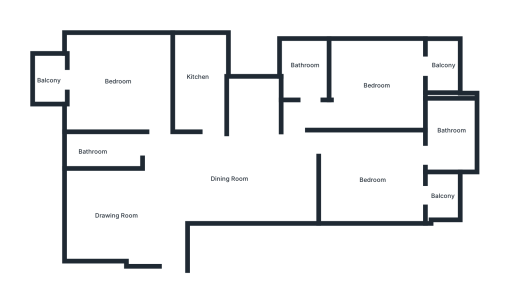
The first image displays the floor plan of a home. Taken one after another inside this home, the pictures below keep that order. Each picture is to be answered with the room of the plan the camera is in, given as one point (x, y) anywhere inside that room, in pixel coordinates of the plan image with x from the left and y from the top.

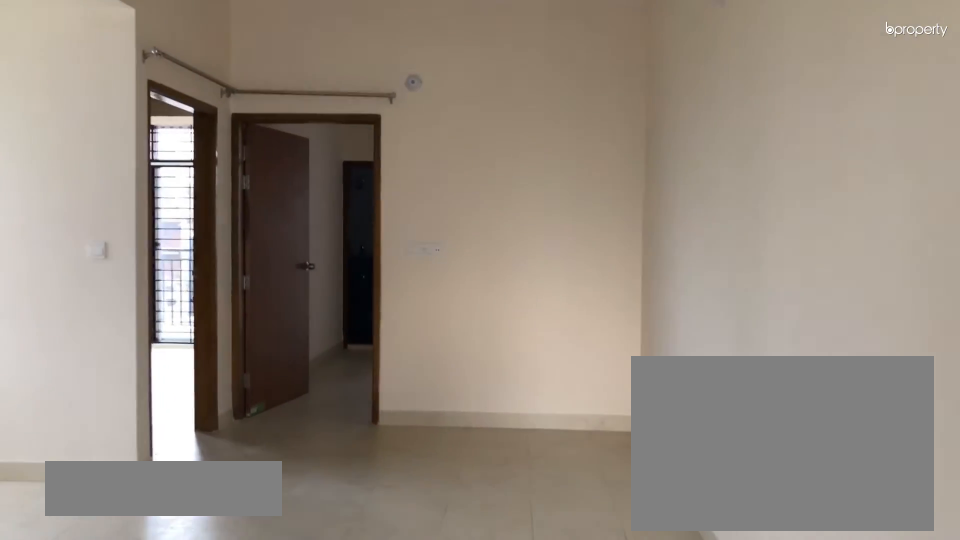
(200, 185)
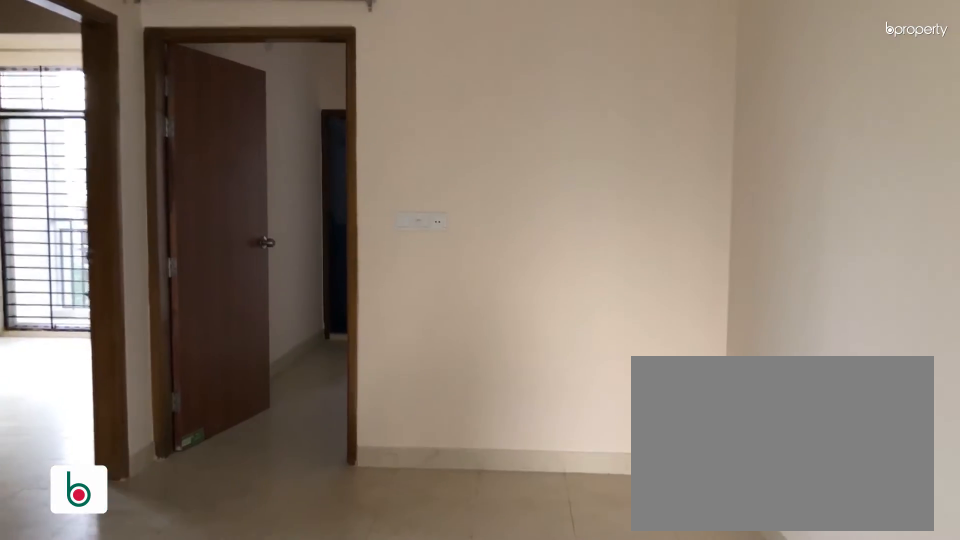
(242, 180)
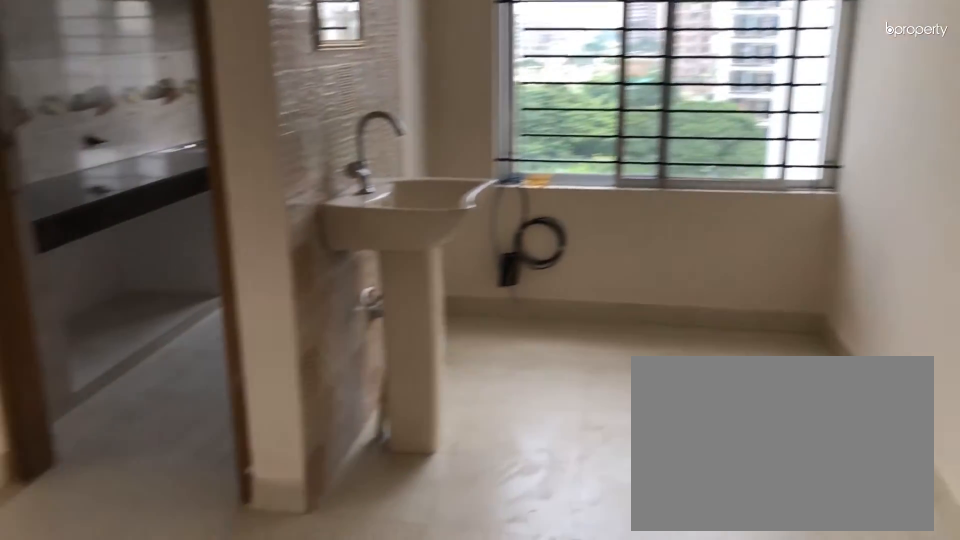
(242, 180)
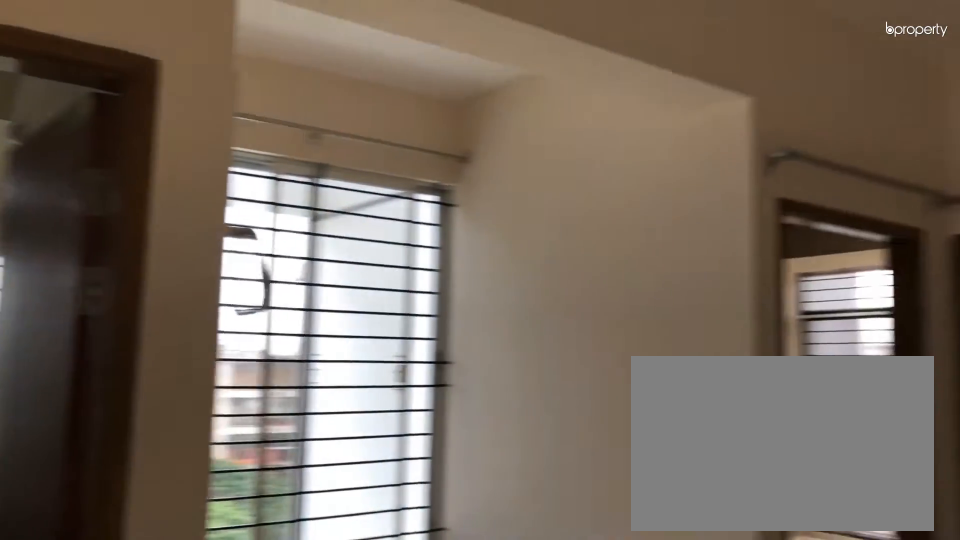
(242, 180)
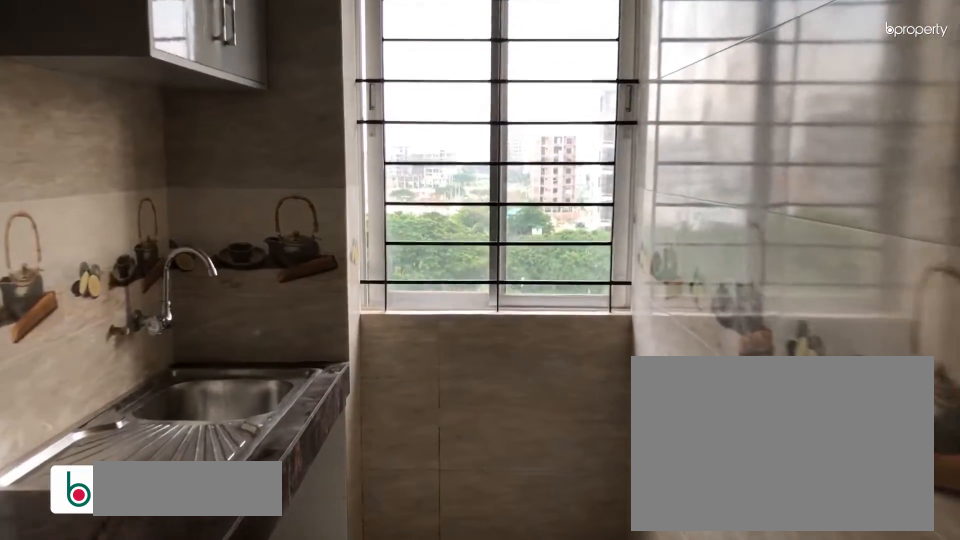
(198, 82)
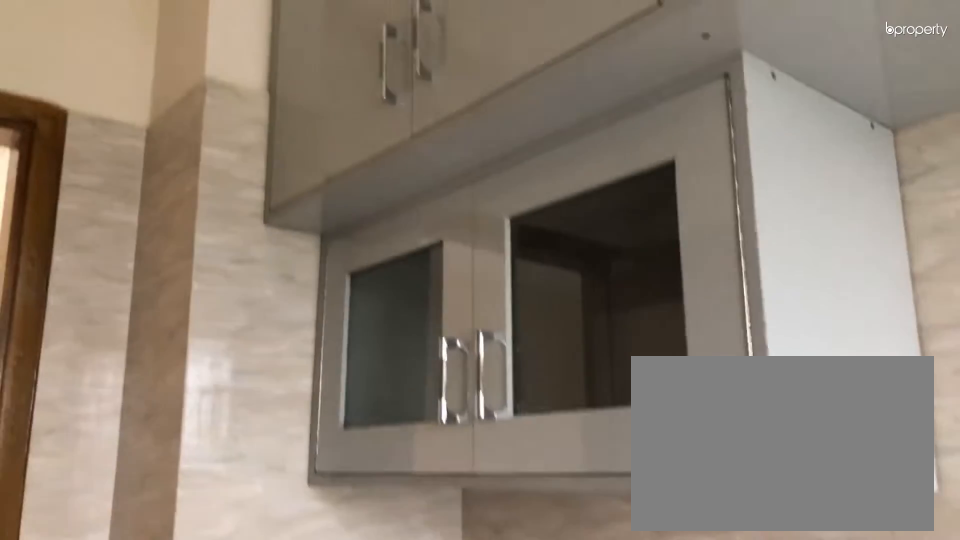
(198, 82)
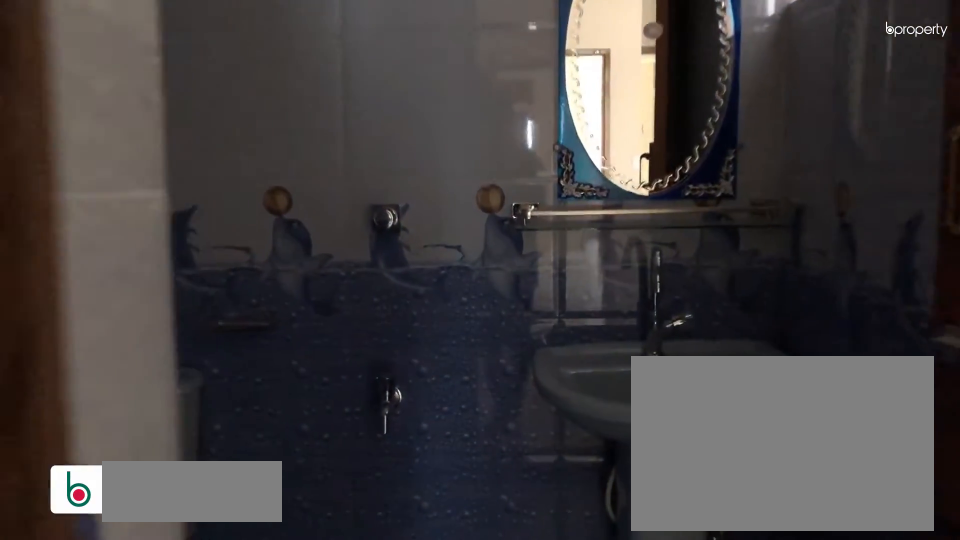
(449, 132)
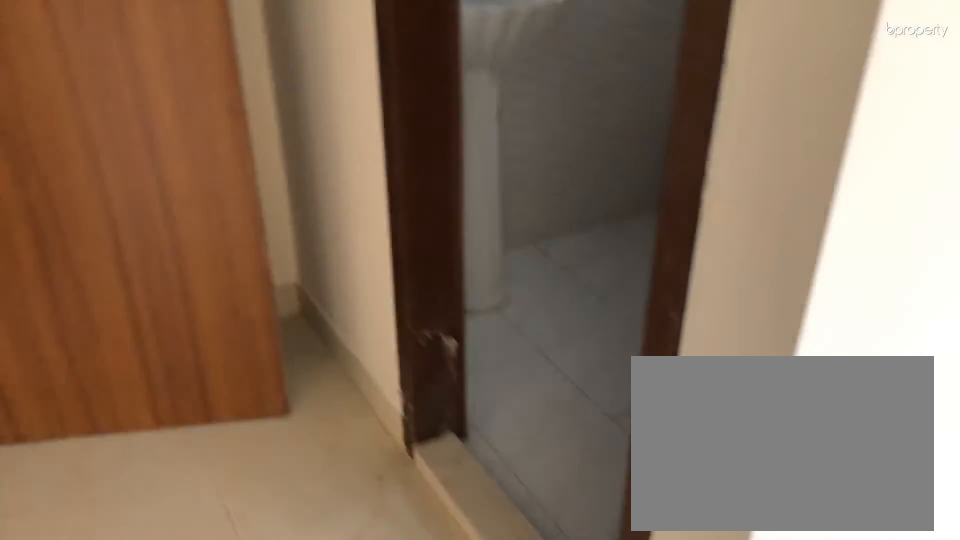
(376, 84)
